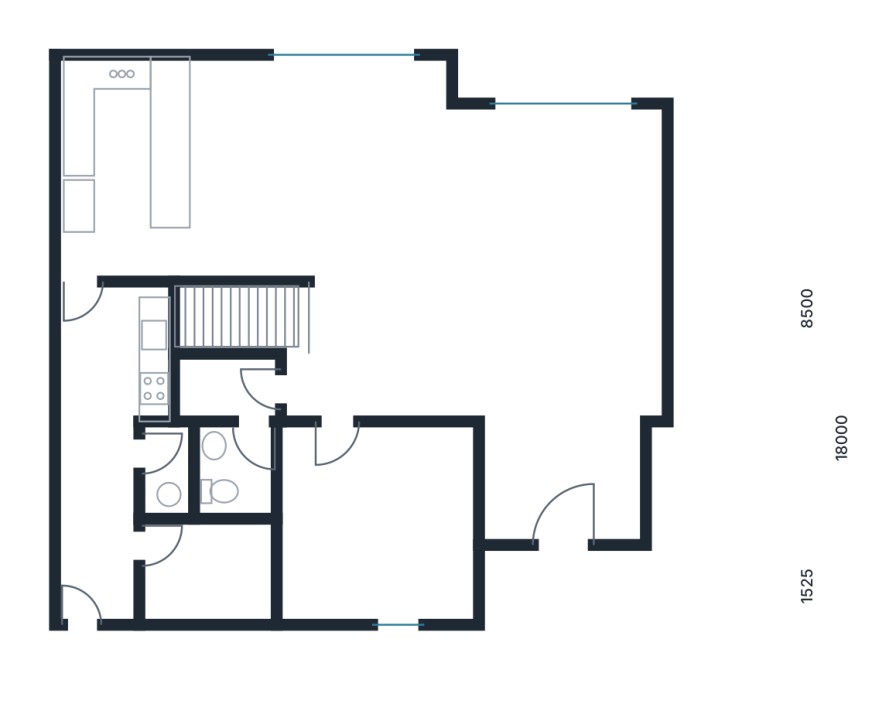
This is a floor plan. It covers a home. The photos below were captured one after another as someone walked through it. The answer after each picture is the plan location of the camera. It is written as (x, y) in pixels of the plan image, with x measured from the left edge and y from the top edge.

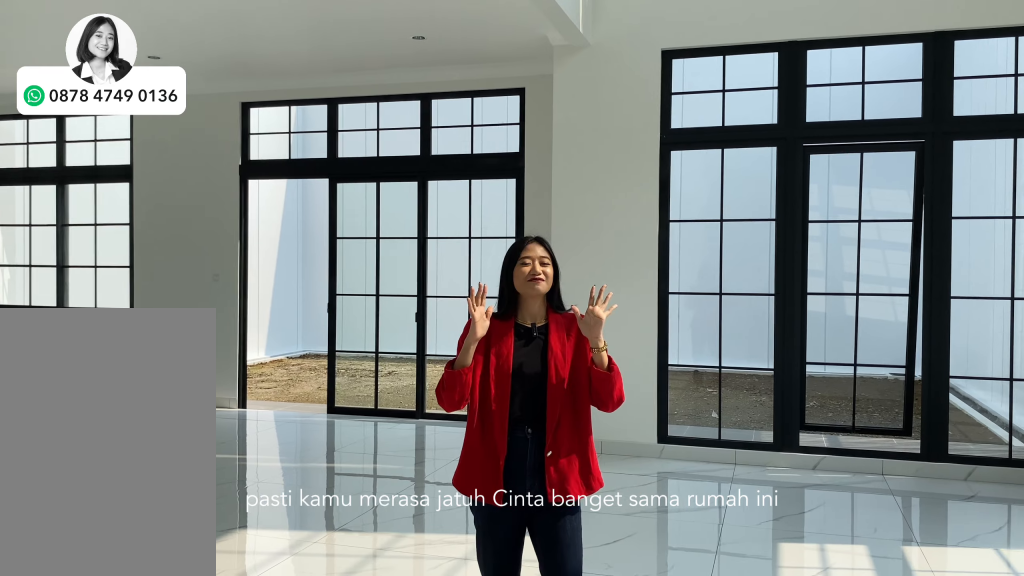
(548, 333)
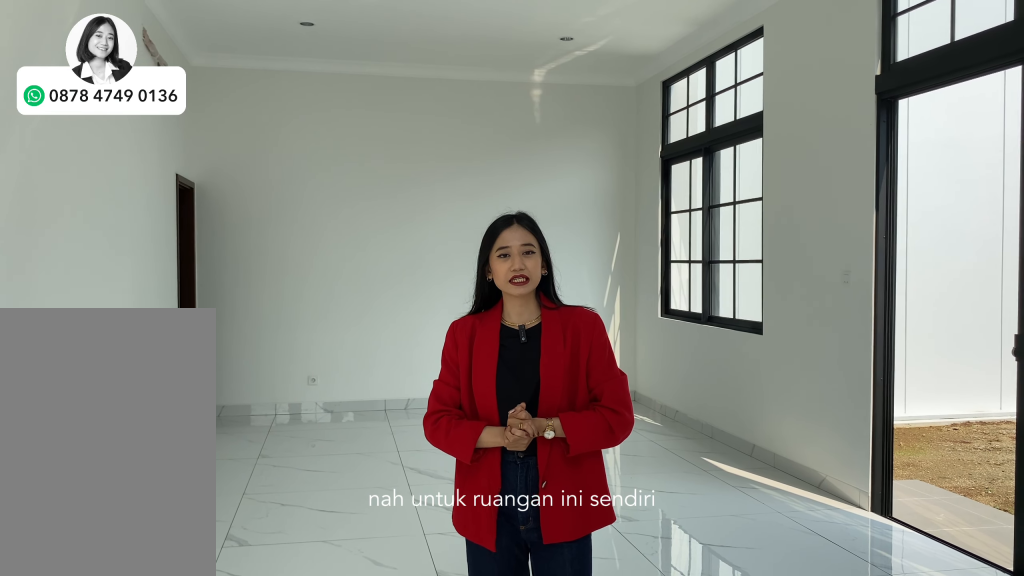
(548, 333)
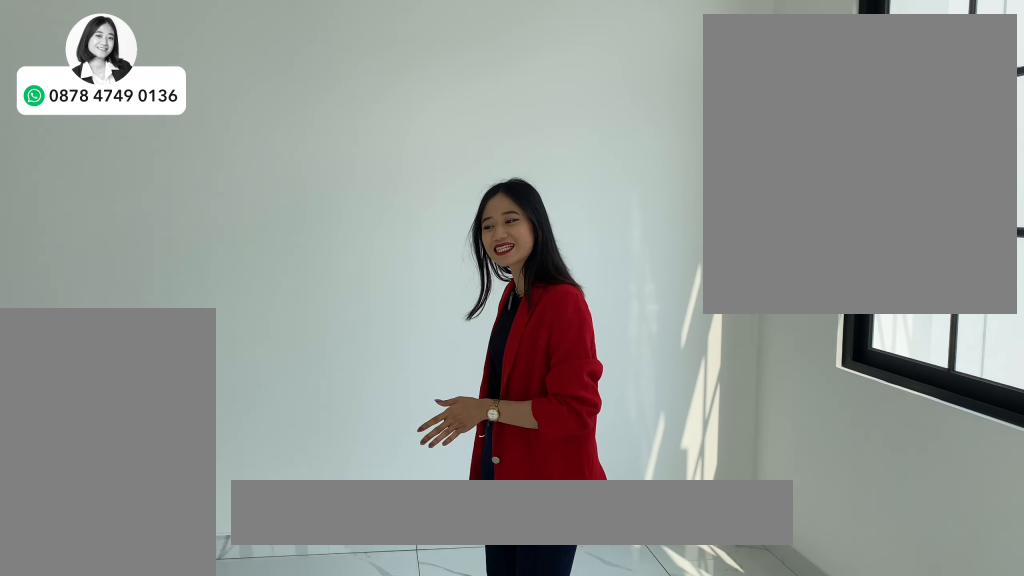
(155, 164)
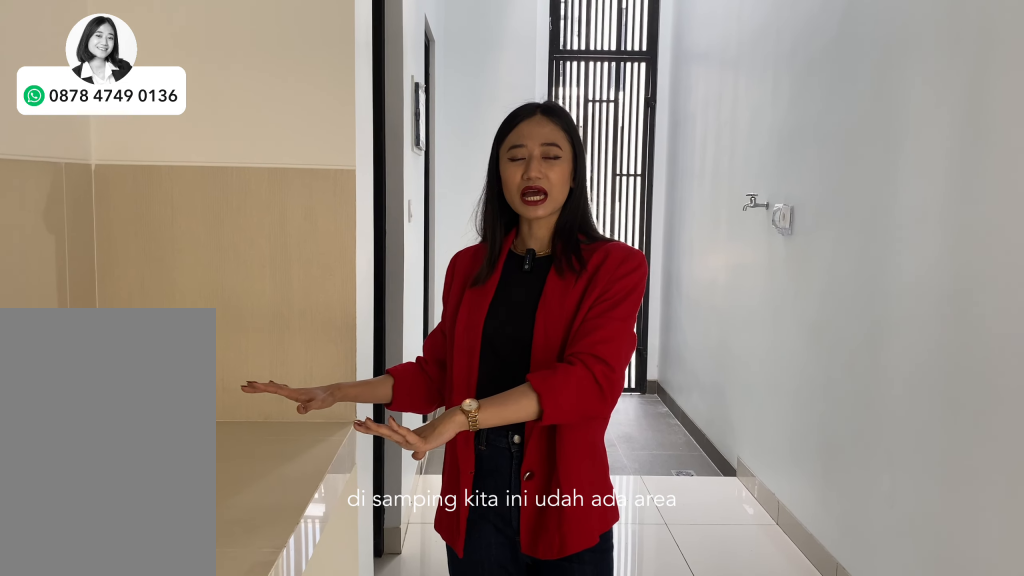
(116, 358)
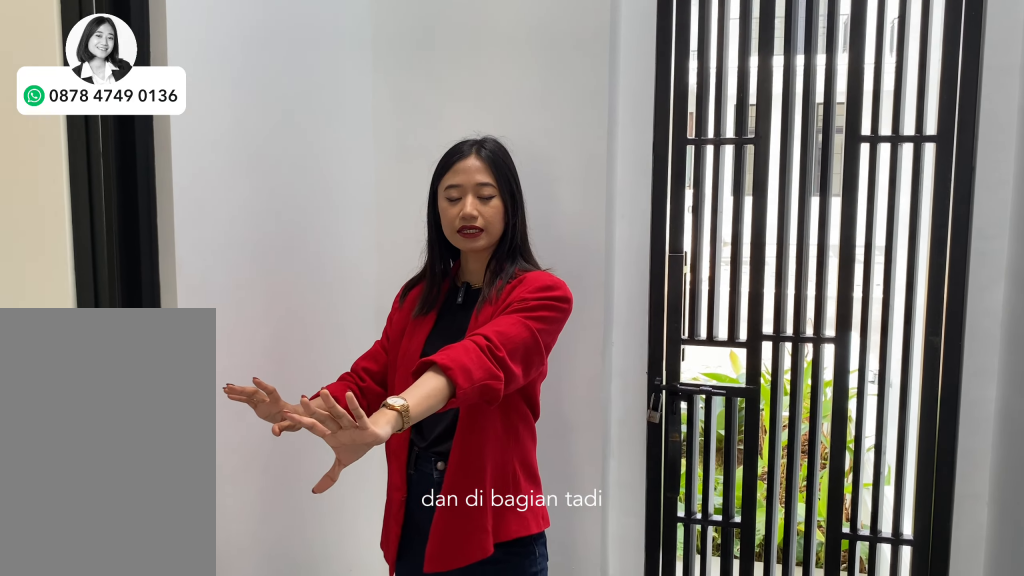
(99, 563)
